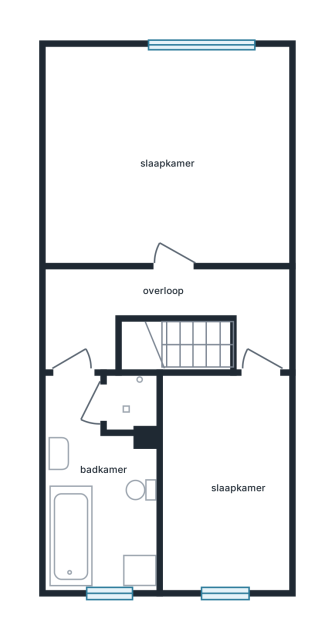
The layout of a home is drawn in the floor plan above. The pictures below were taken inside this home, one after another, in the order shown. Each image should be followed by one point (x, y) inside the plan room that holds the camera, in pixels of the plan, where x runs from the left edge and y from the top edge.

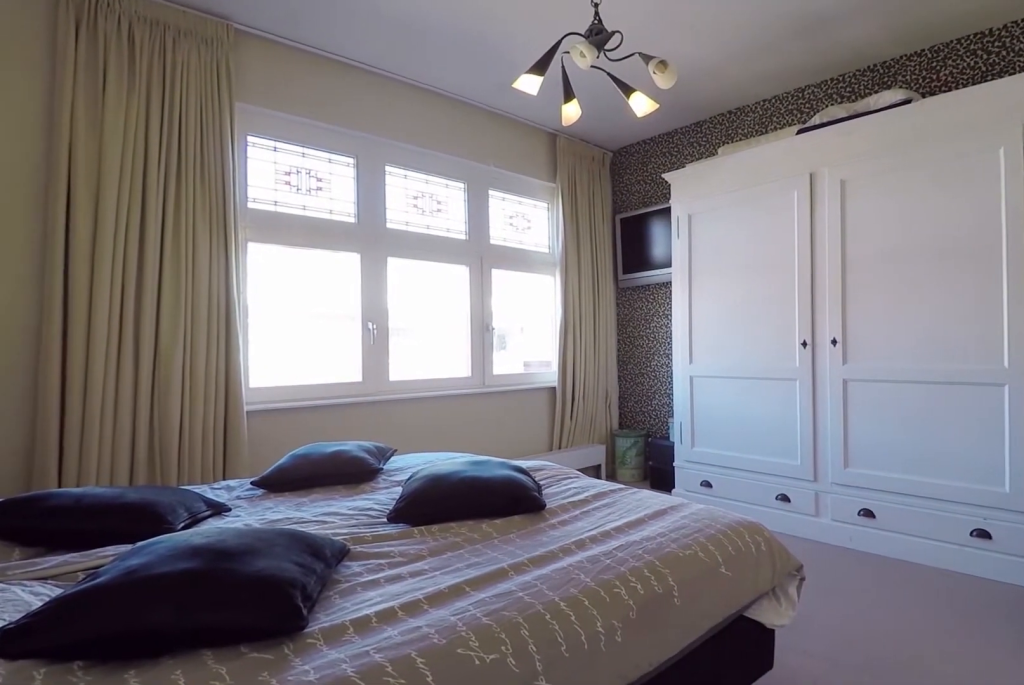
(153, 156)
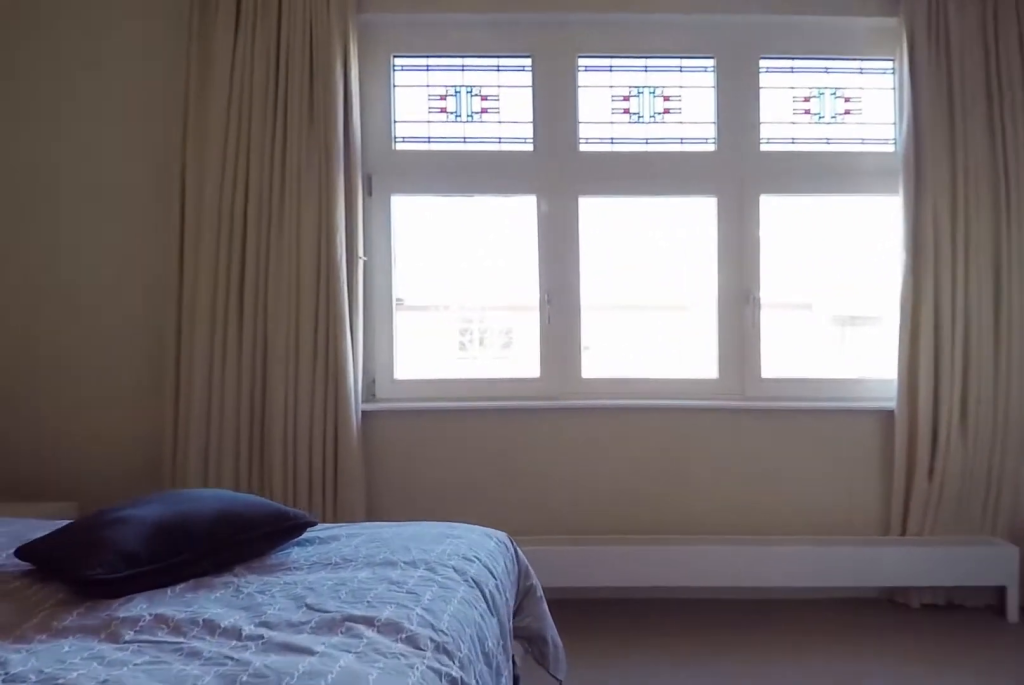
(153, 156)
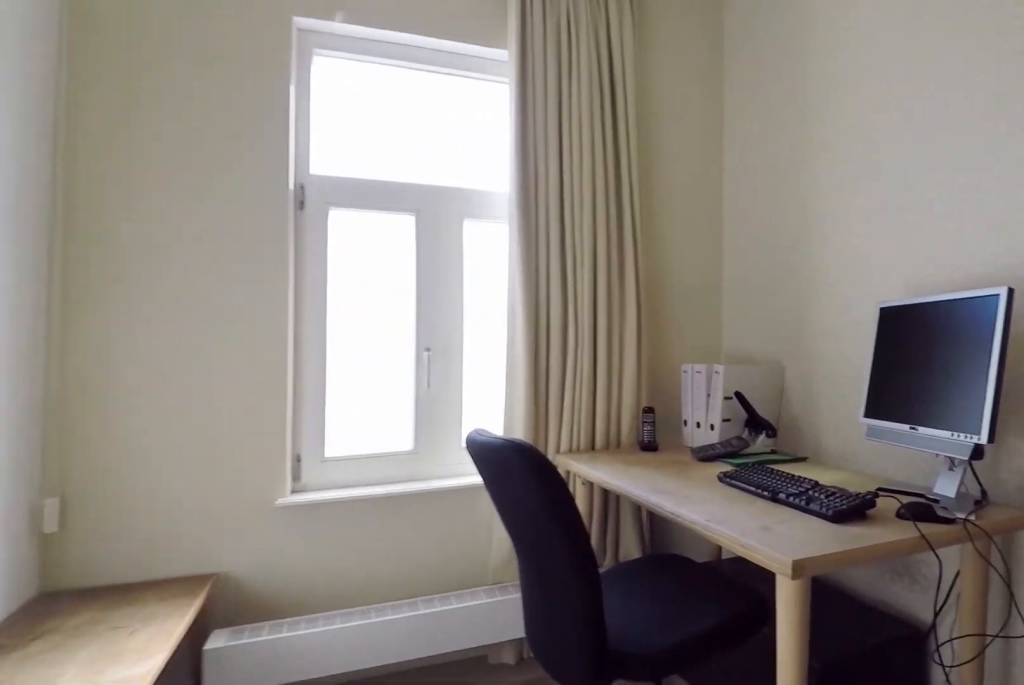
(225, 480)
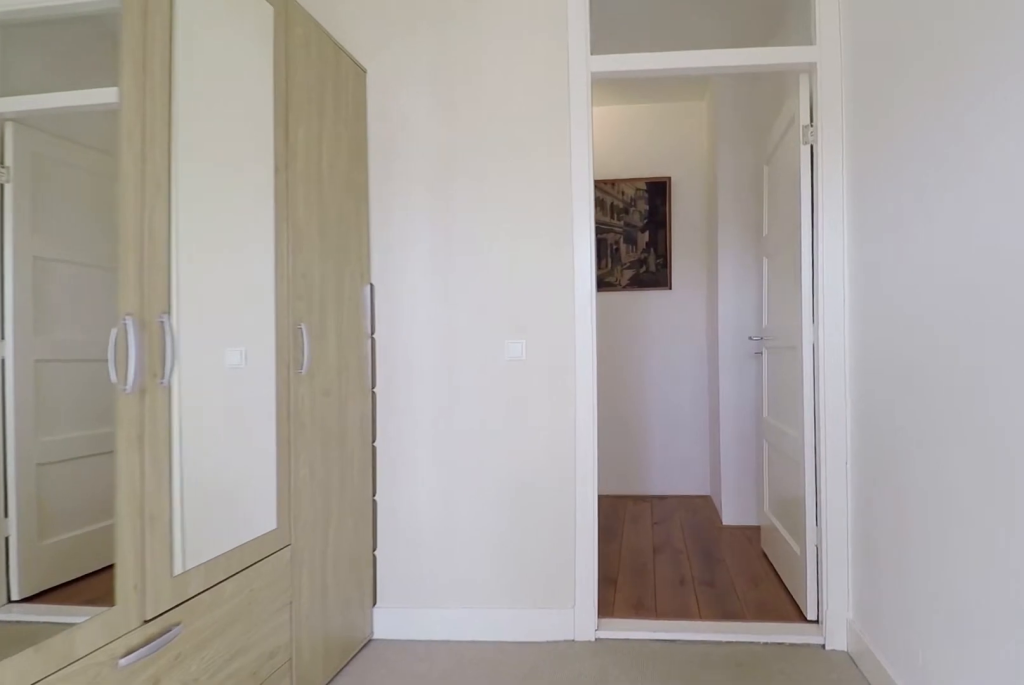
(225, 480)
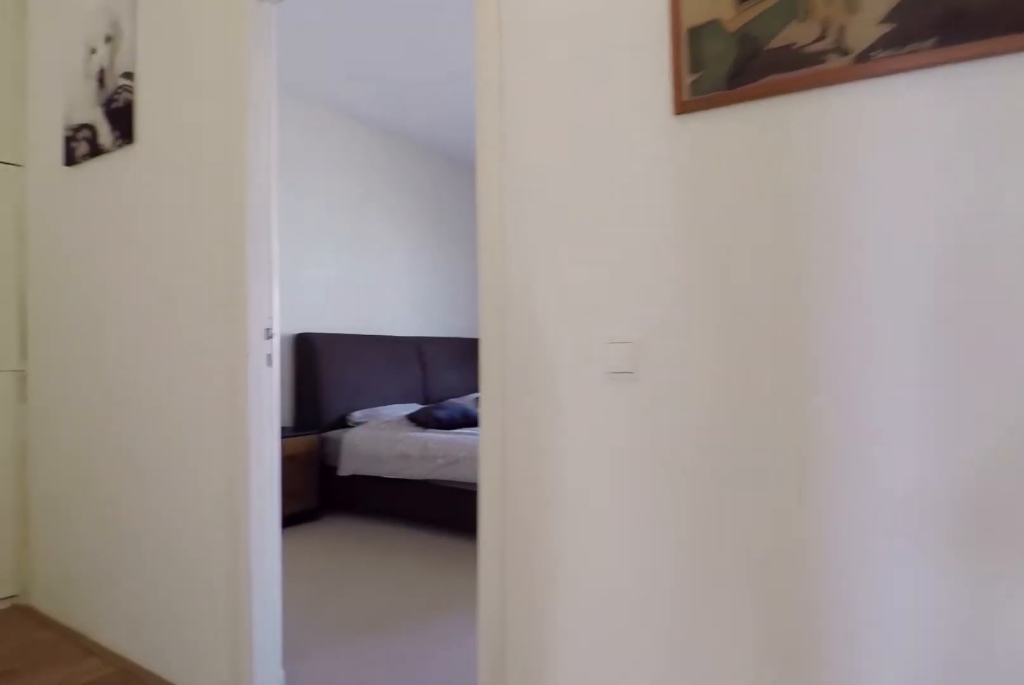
(163, 309)
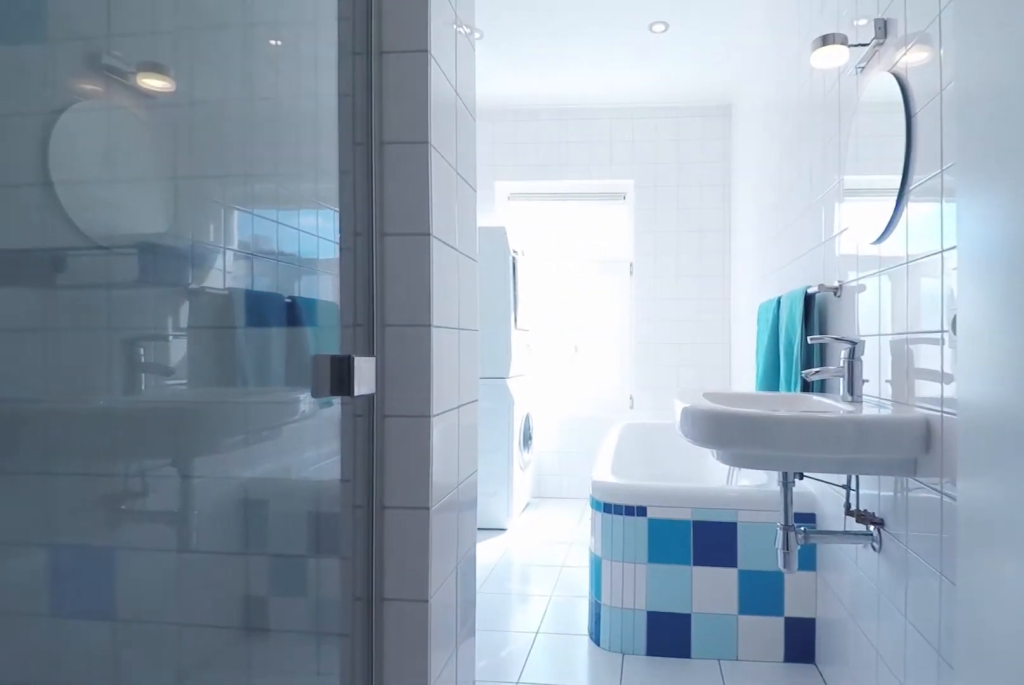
(86, 529)
